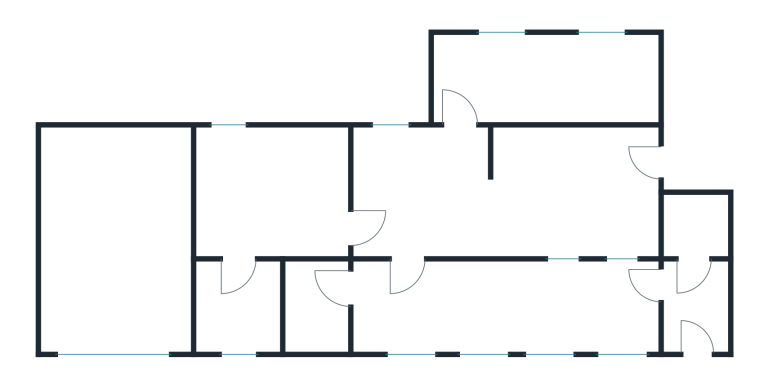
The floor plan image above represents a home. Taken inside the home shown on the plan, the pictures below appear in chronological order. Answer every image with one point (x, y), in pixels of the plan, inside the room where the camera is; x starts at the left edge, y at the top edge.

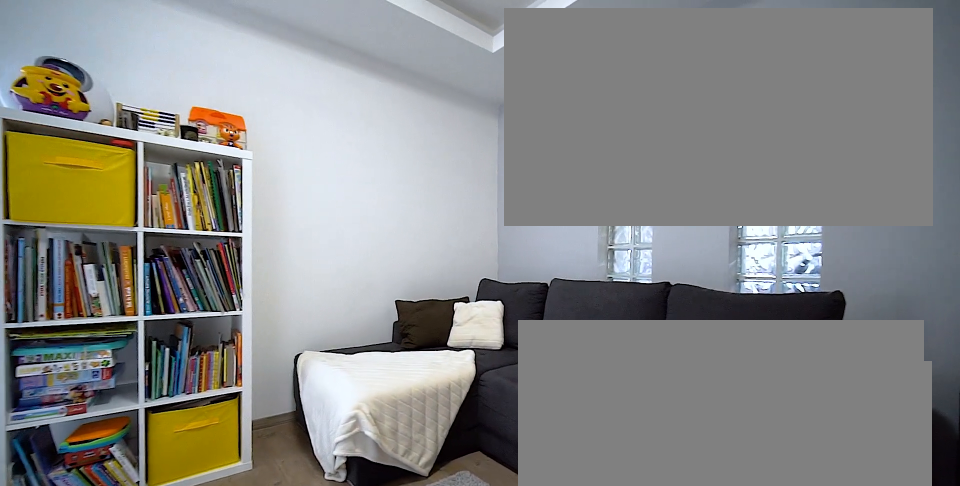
(499, 212)
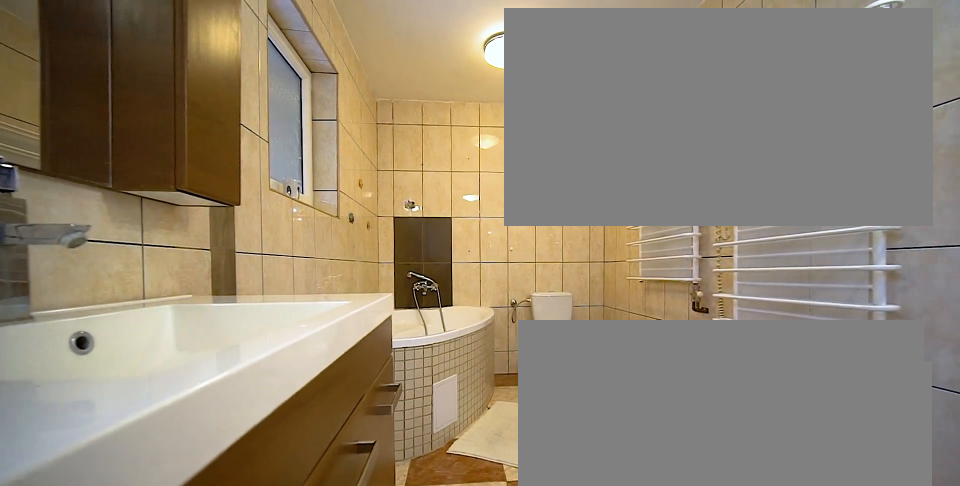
(547, 79)
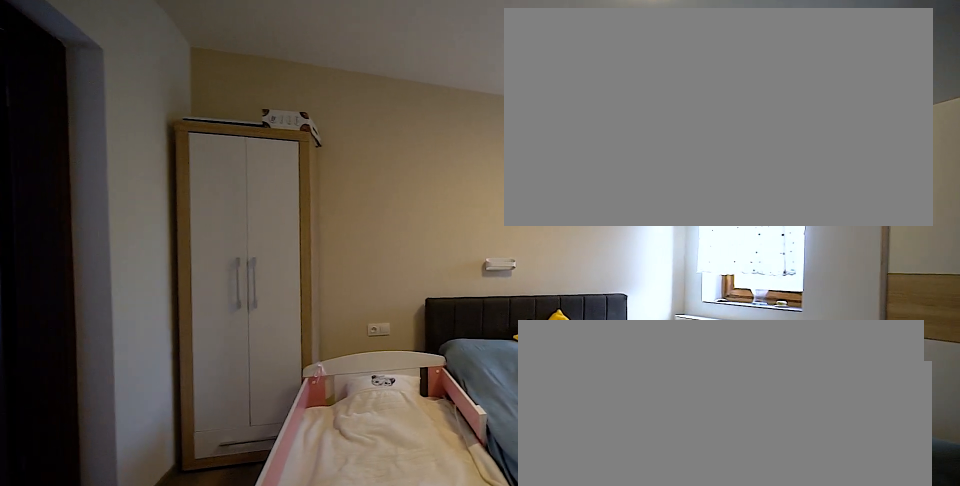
(275, 196)
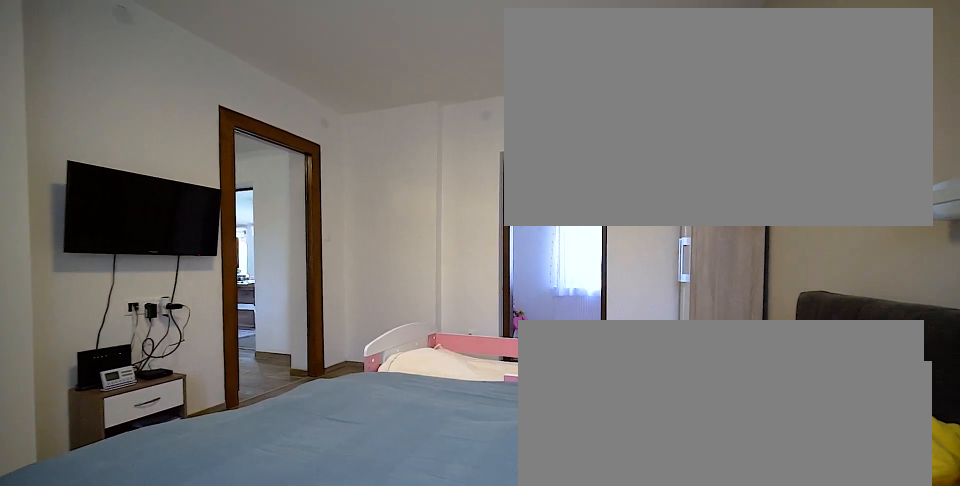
(275, 196)
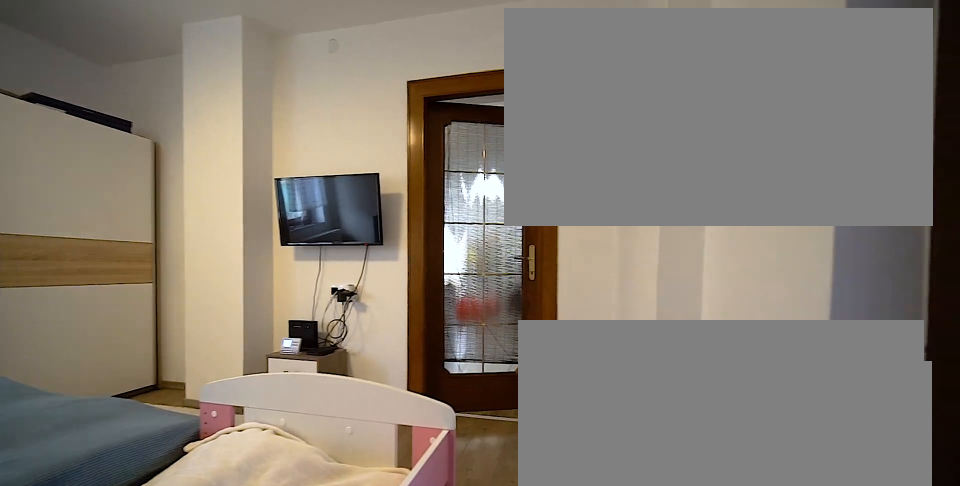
(275, 196)
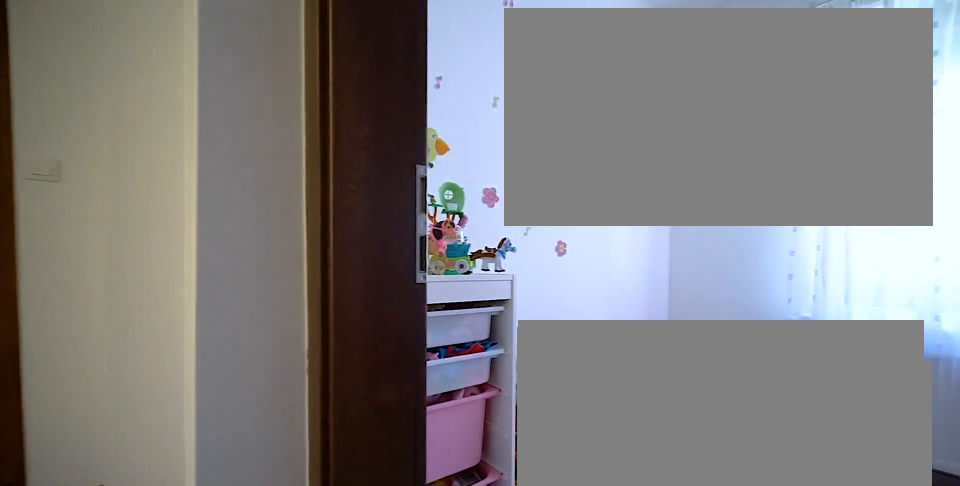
(239, 308)
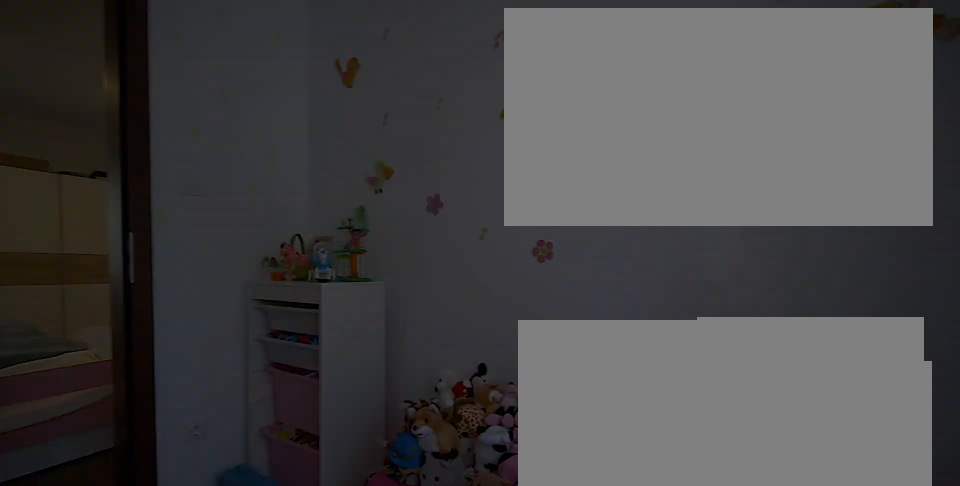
(239, 308)
